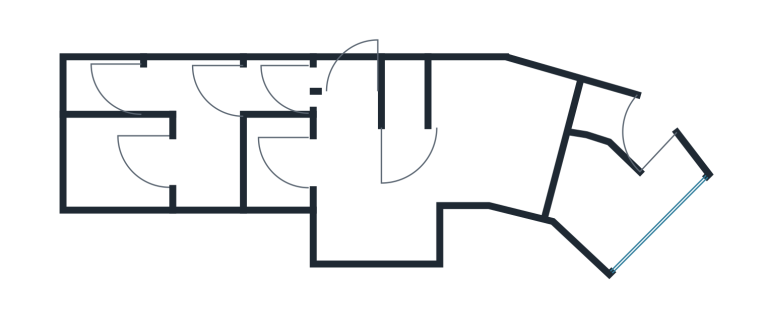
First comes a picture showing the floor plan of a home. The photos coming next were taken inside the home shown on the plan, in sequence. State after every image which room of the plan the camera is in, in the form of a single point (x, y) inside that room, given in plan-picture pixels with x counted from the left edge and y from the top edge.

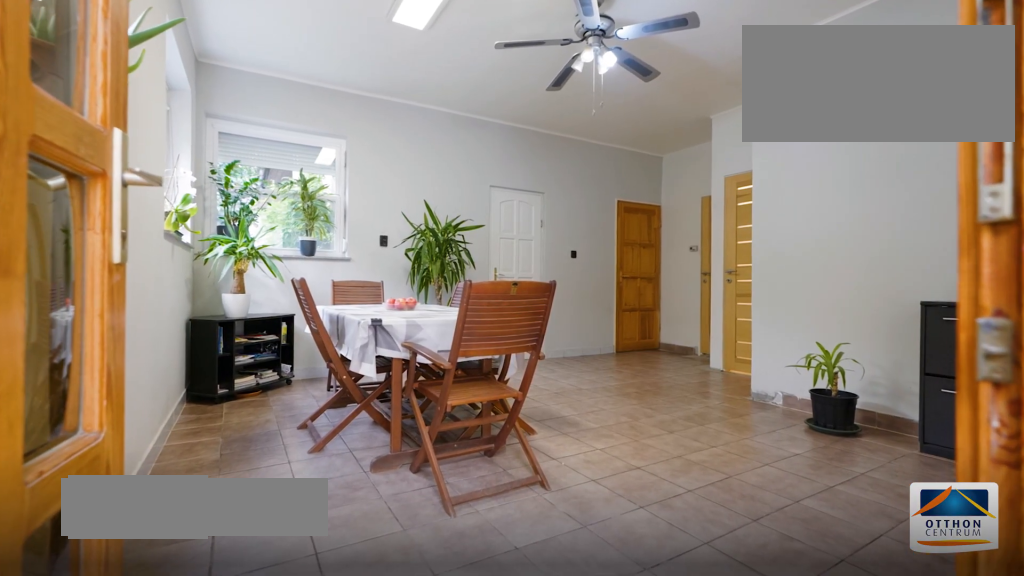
(374, 179)
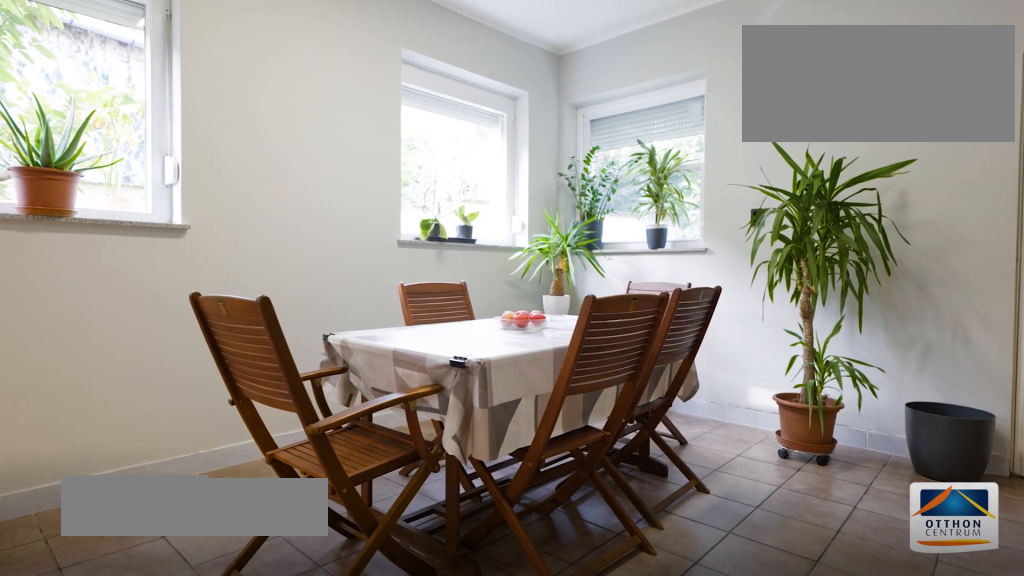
(375, 179)
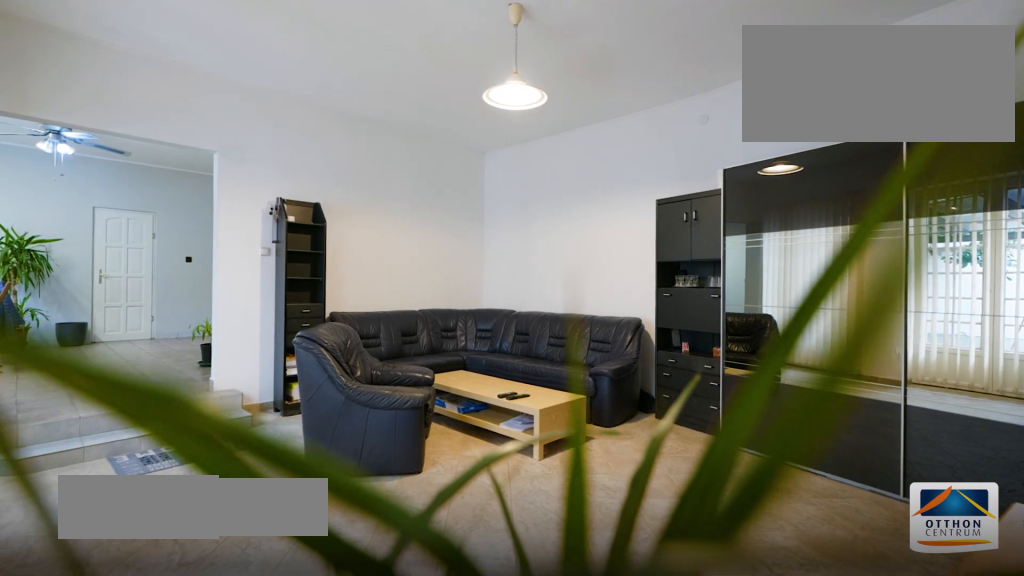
(491, 144)
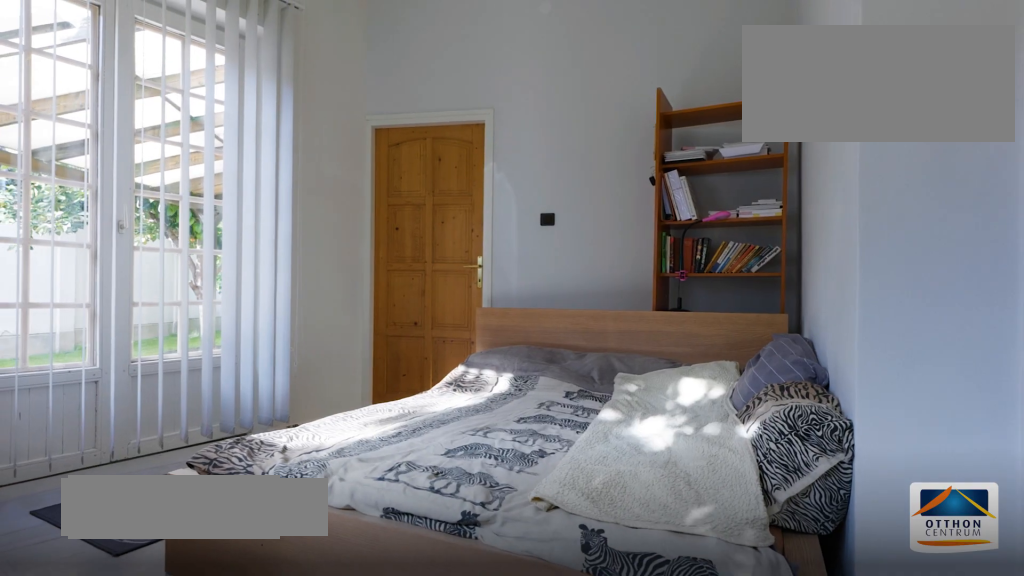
(604, 204)
